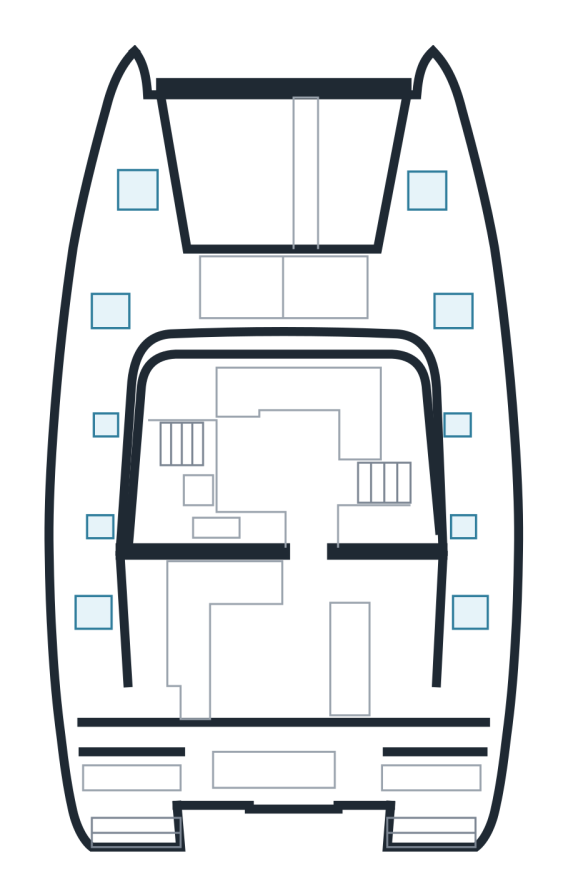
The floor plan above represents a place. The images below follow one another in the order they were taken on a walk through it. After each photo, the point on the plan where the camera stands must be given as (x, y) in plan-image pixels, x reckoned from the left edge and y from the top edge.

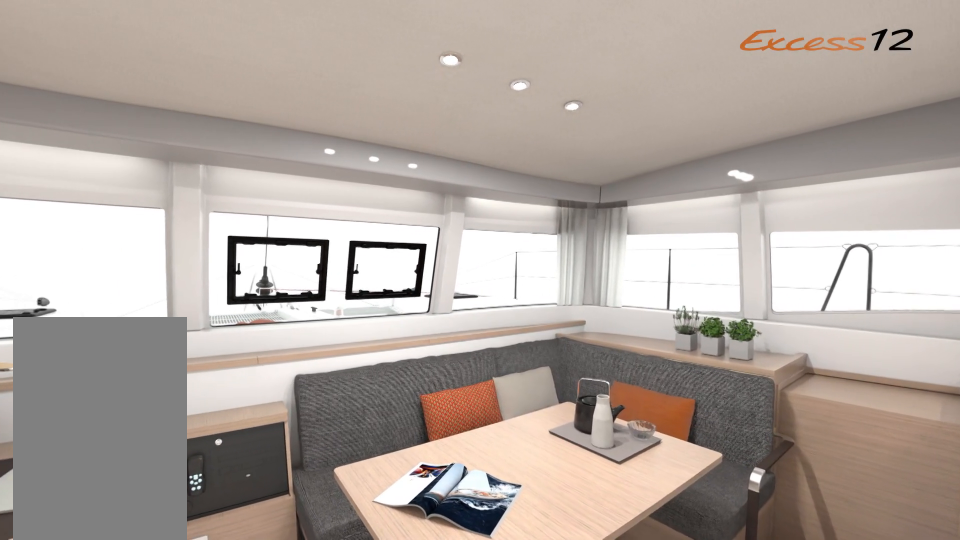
(257, 526)
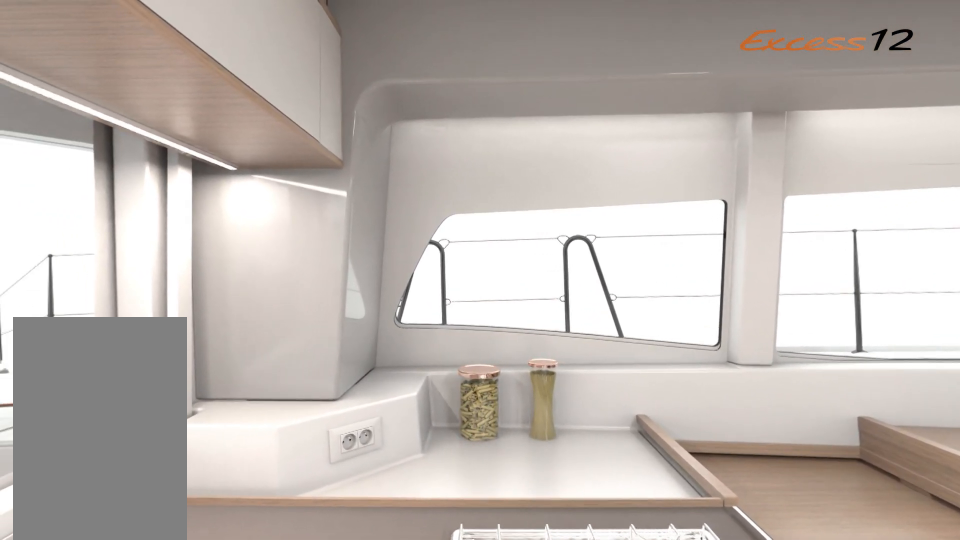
(258, 527)
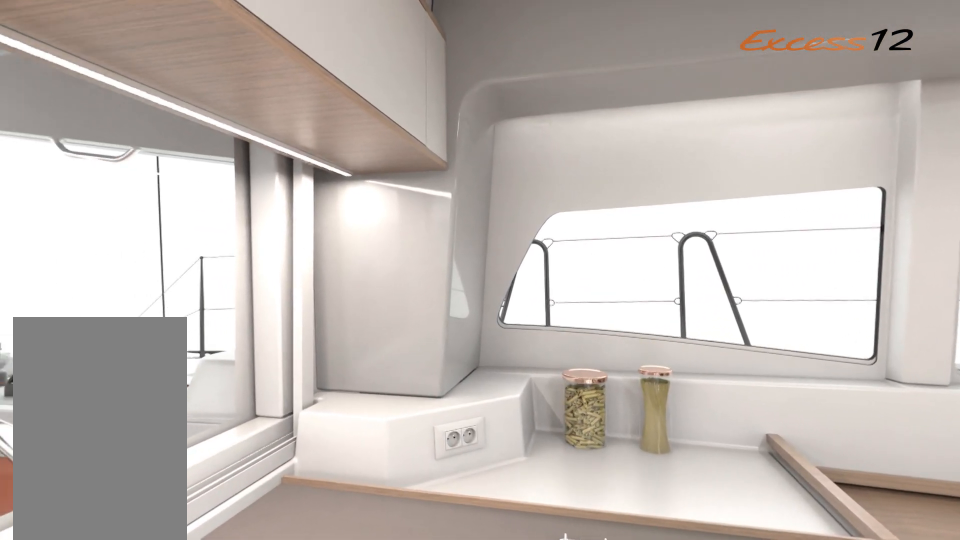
(258, 526)
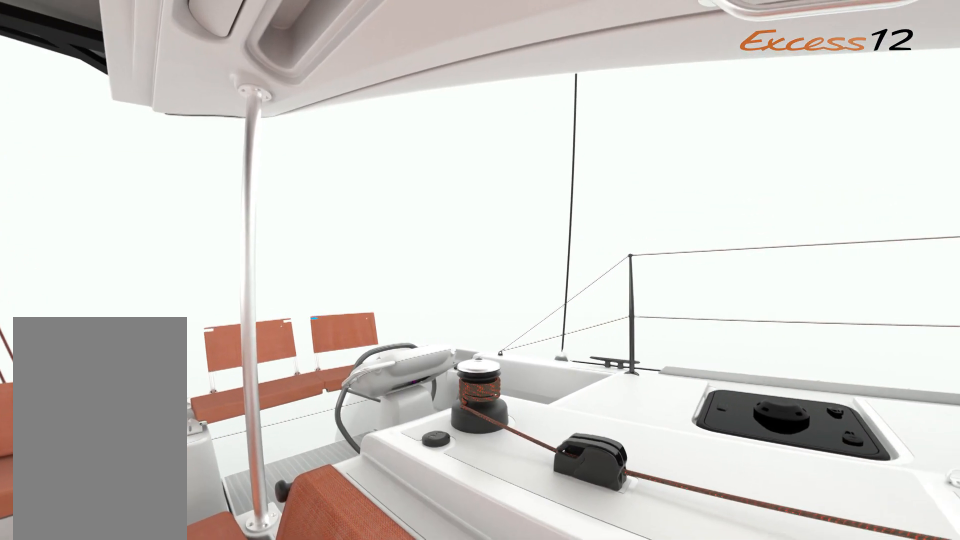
(227, 635)
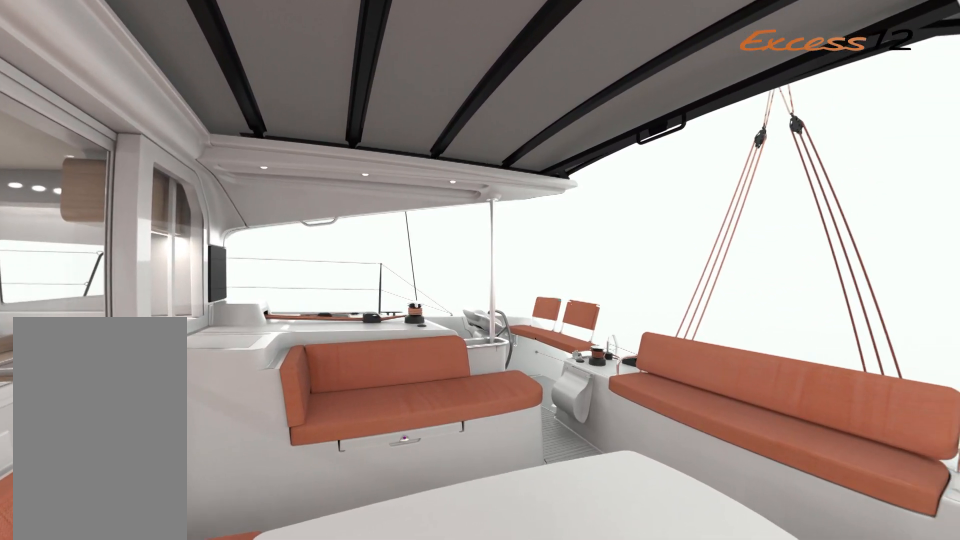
(228, 636)
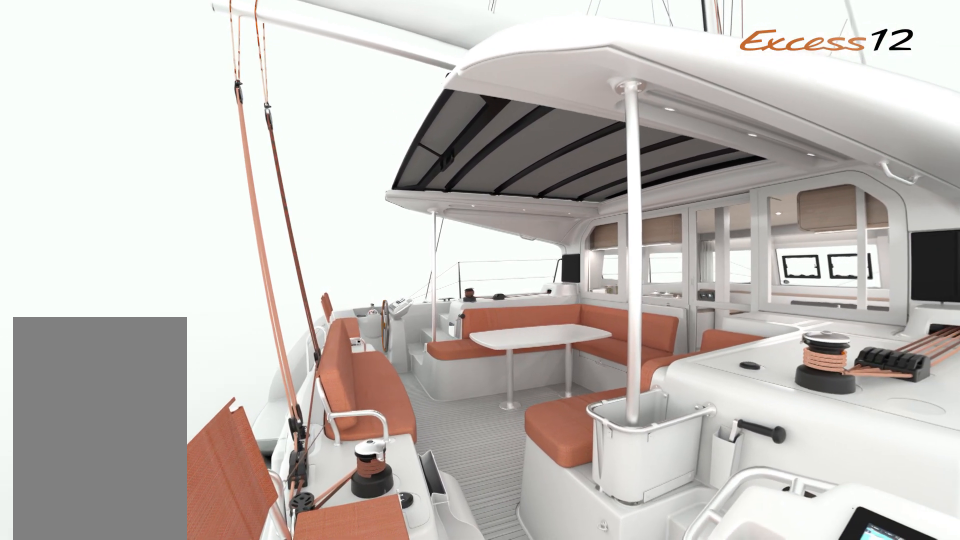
(443, 777)
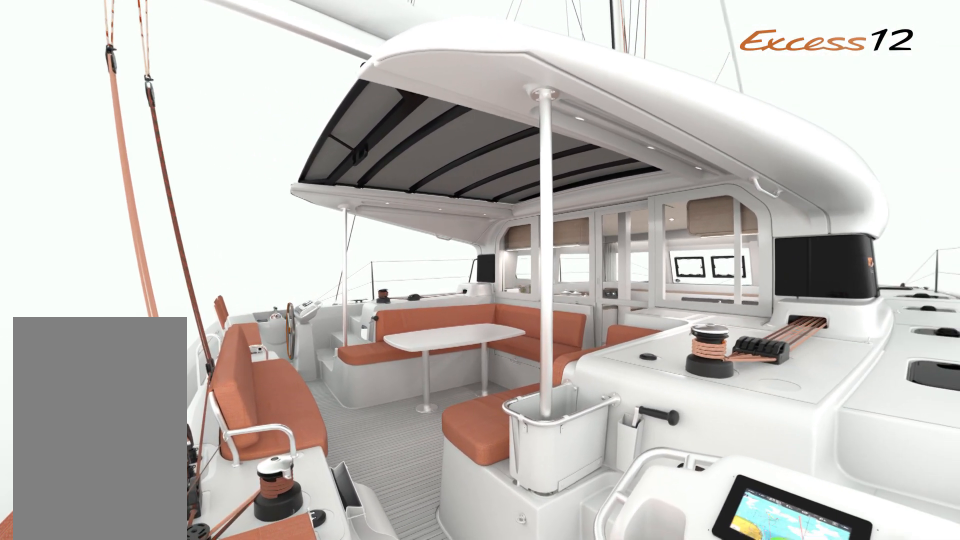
(443, 777)
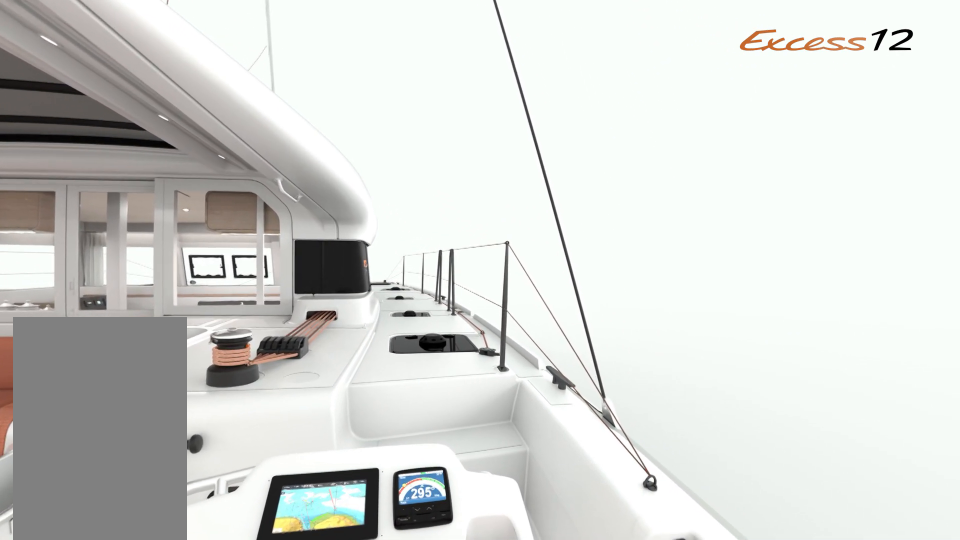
(444, 777)
